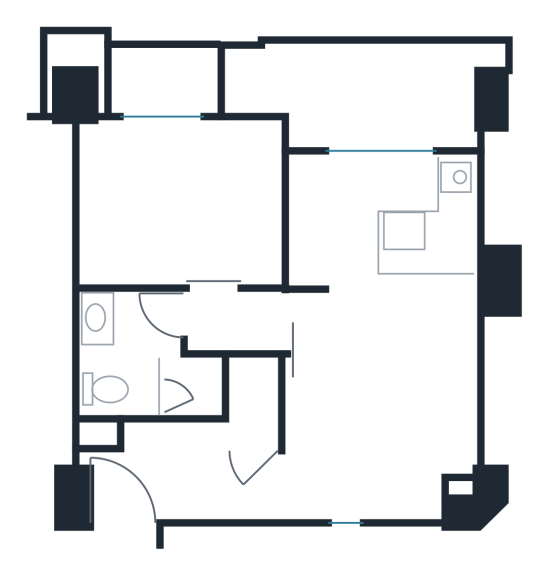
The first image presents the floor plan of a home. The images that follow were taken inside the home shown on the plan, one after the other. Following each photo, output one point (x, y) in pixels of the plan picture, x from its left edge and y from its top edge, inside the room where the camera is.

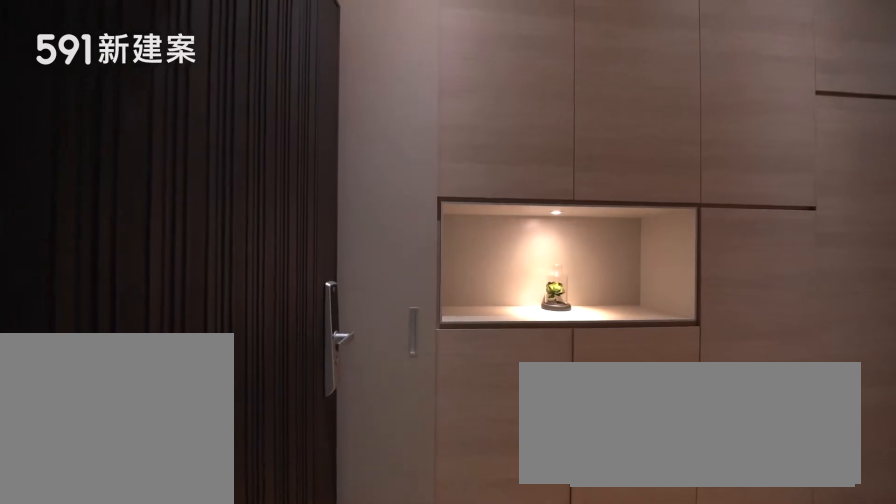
(135, 489)
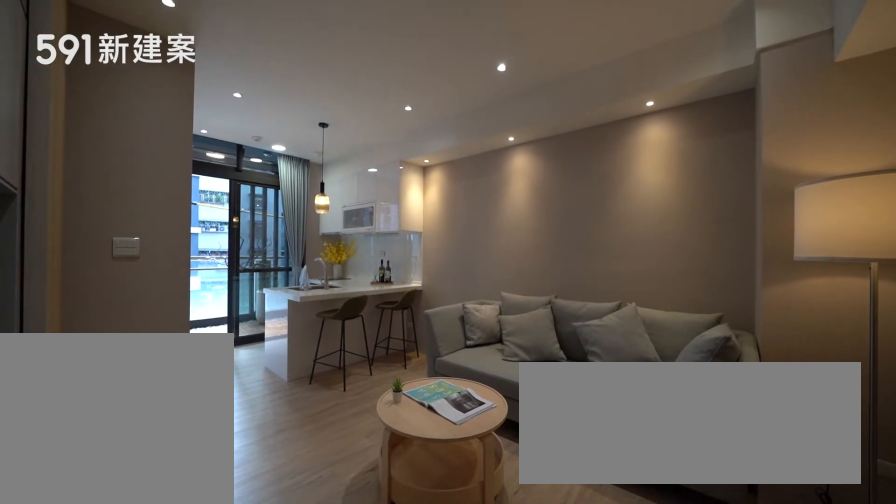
(384, 412)
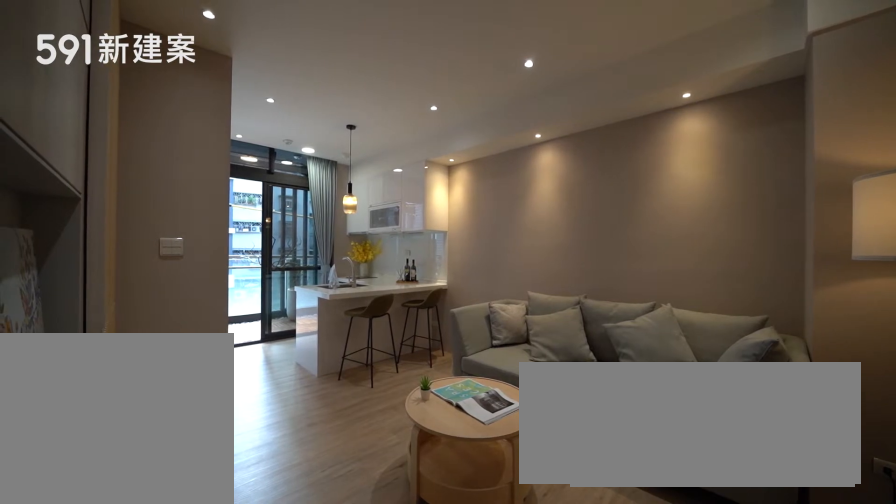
(384, 412)
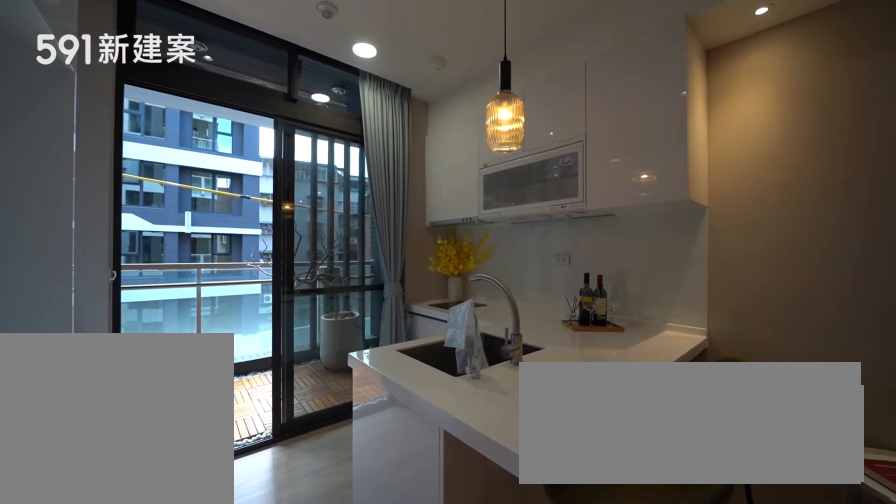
(383, 223)
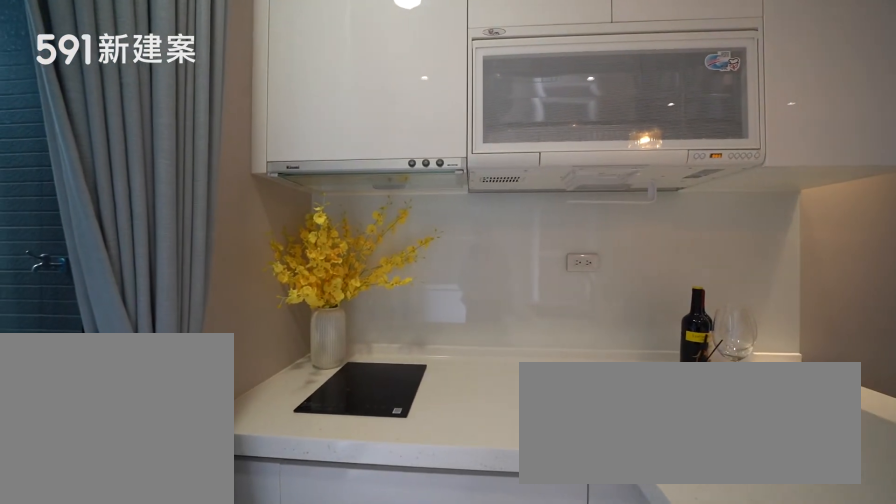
(383, 223)
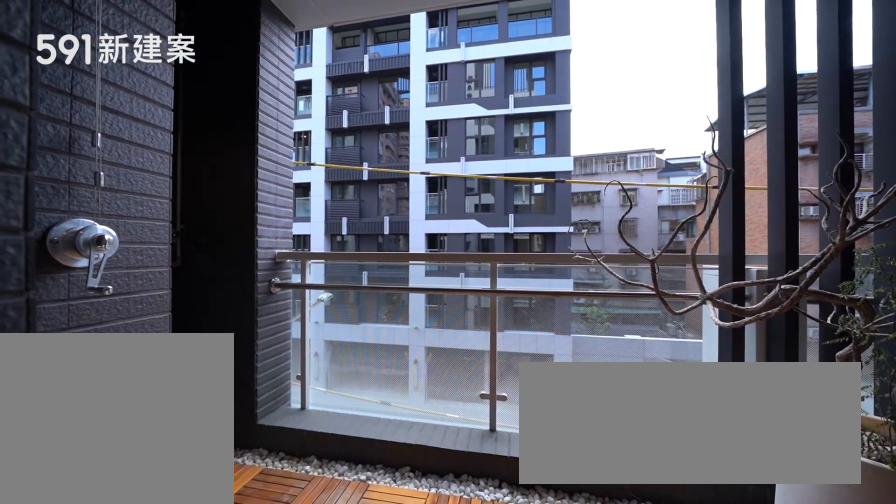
(359, 92)
